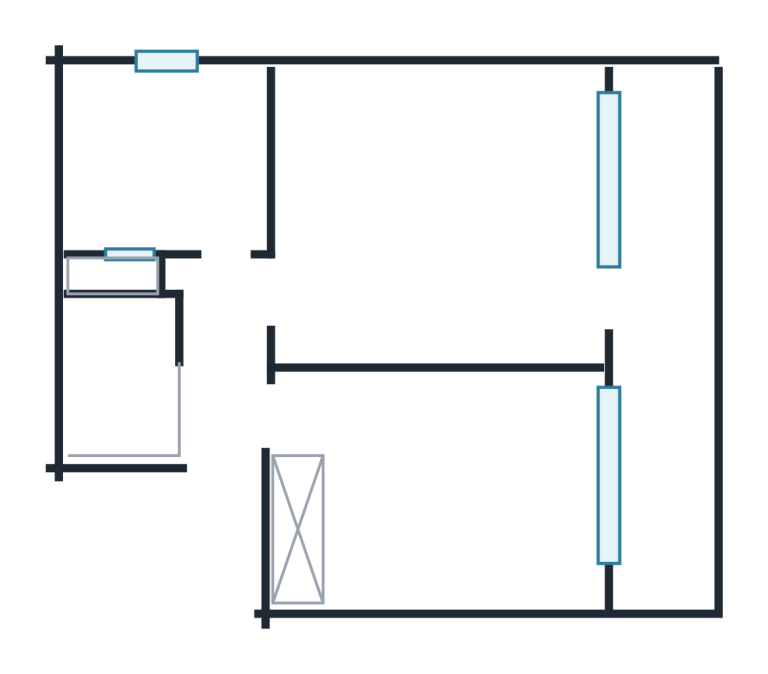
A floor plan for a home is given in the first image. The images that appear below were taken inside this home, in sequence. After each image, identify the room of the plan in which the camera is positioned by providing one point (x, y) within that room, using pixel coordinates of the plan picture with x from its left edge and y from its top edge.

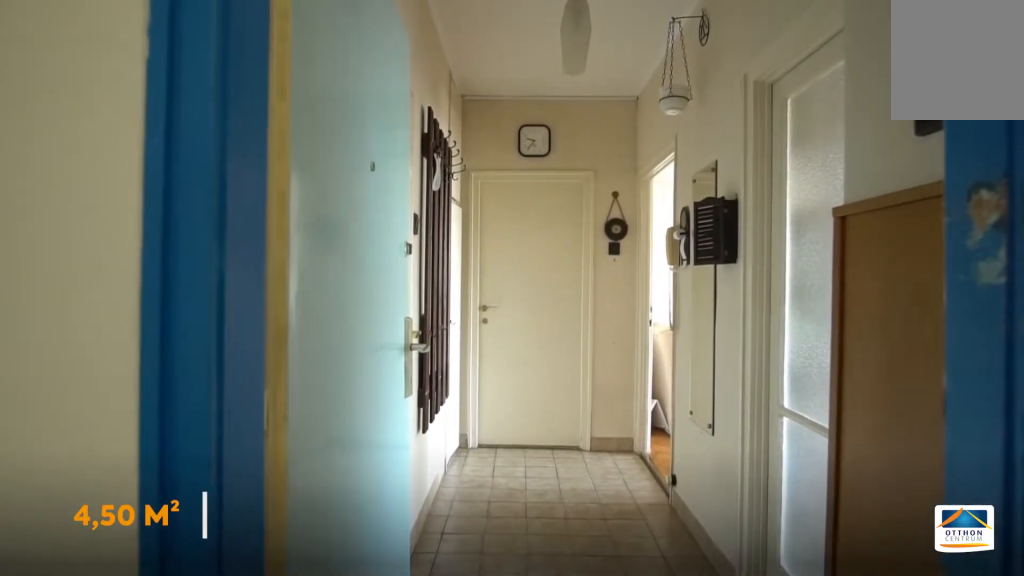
(224, 388)
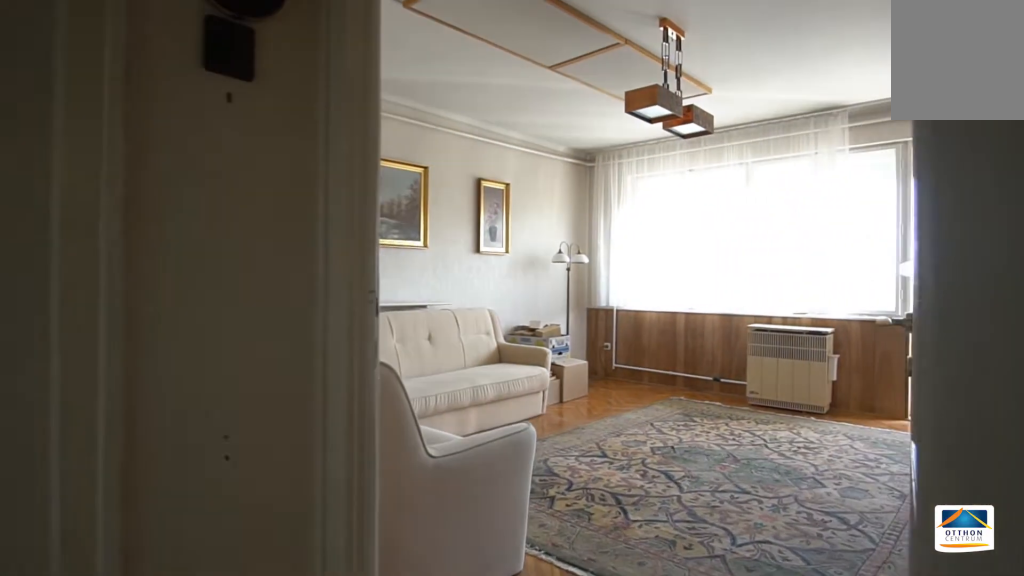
(224, 388)
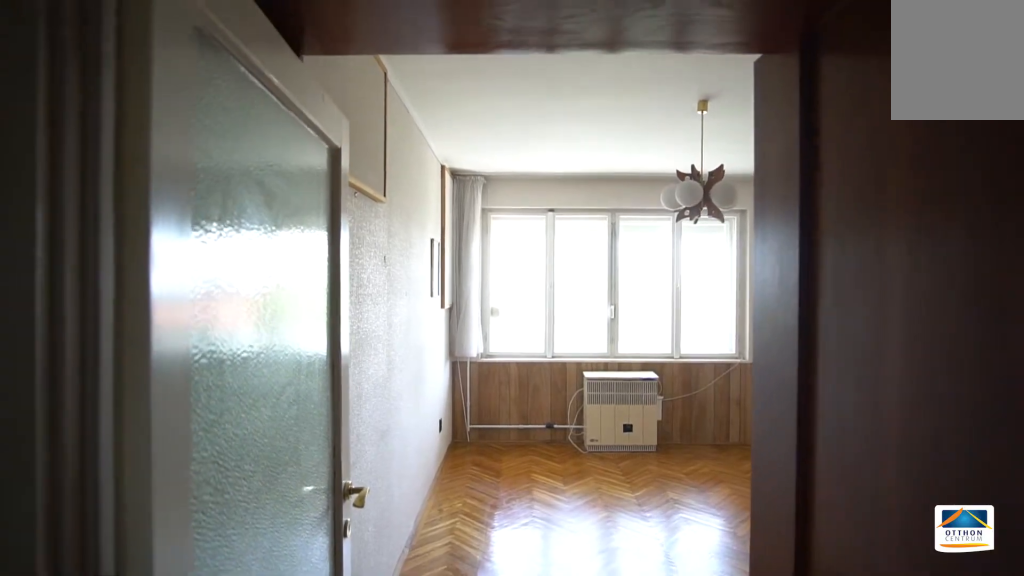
(443, 486)
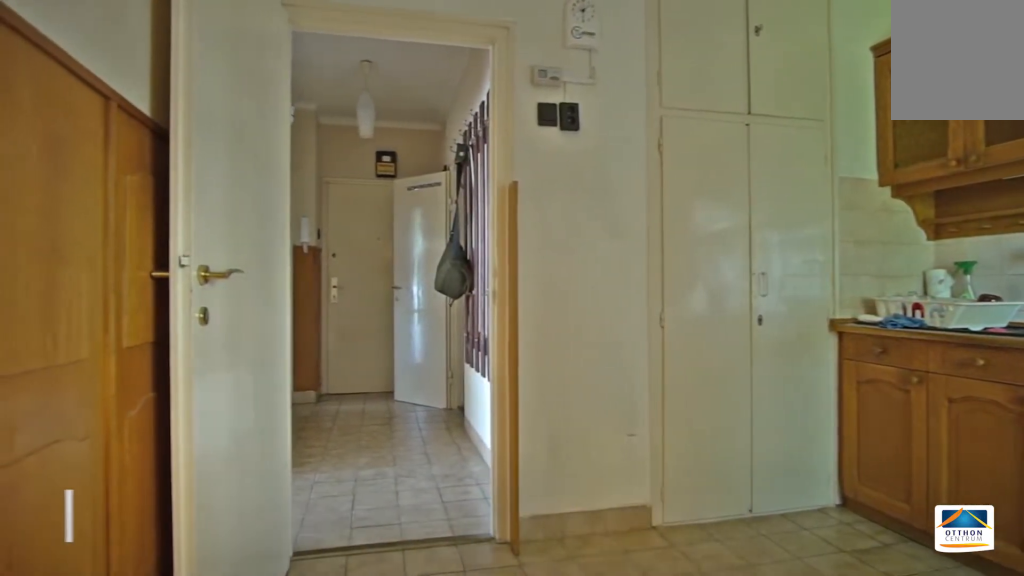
(182, 165)
